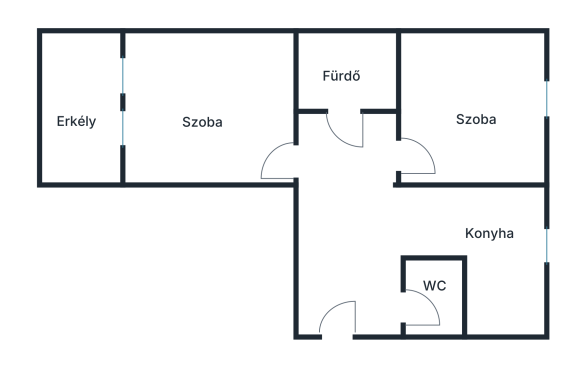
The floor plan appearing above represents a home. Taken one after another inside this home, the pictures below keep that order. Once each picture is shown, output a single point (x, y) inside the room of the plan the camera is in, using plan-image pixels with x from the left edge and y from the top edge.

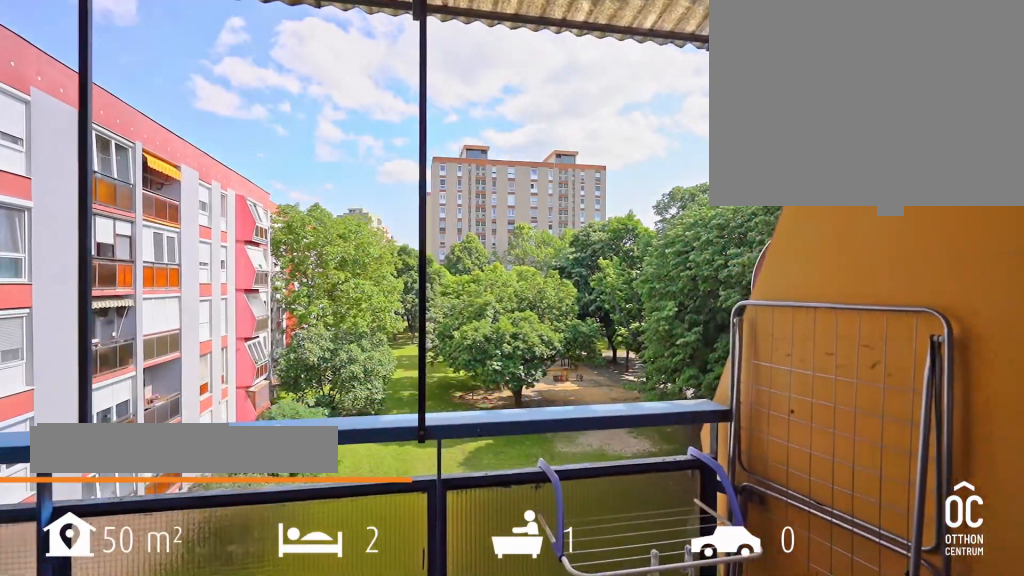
(80, 111)
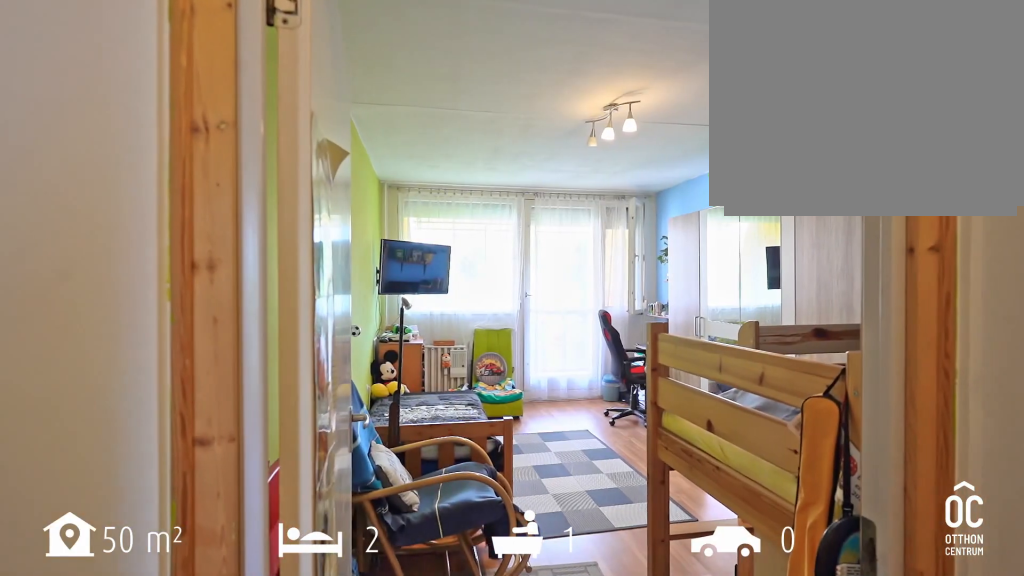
(215, 109)
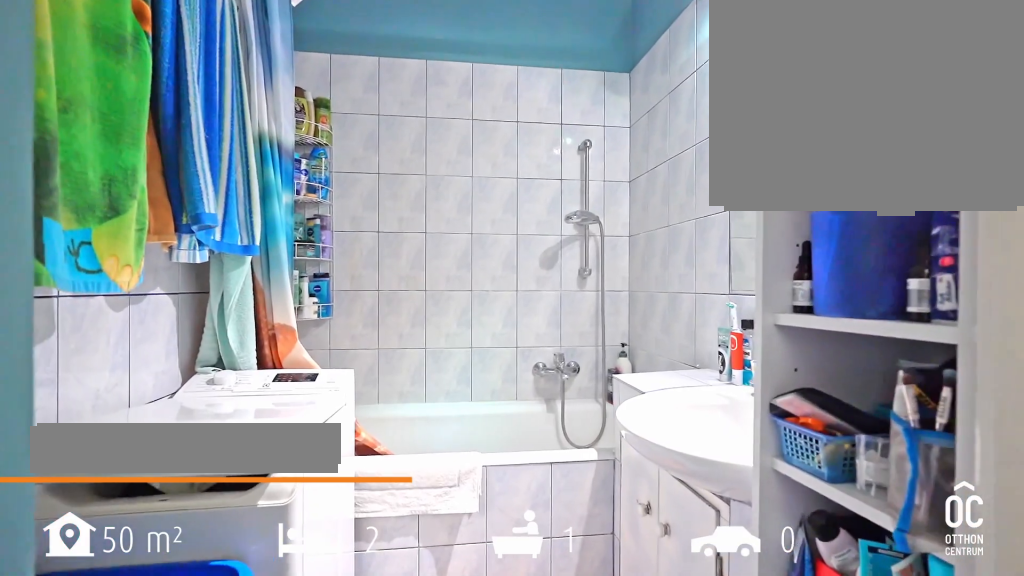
(346, 77)
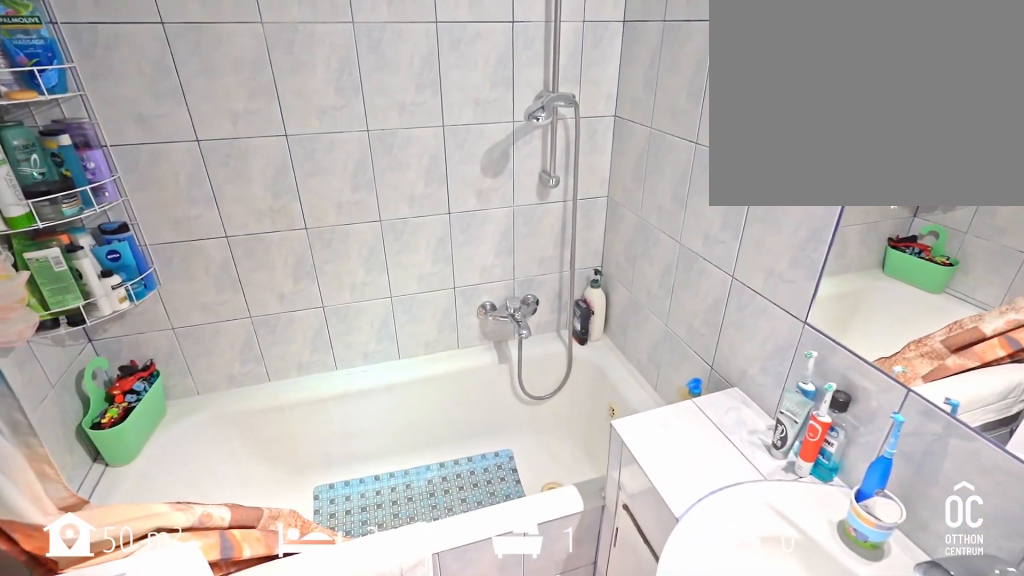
(346, 77)
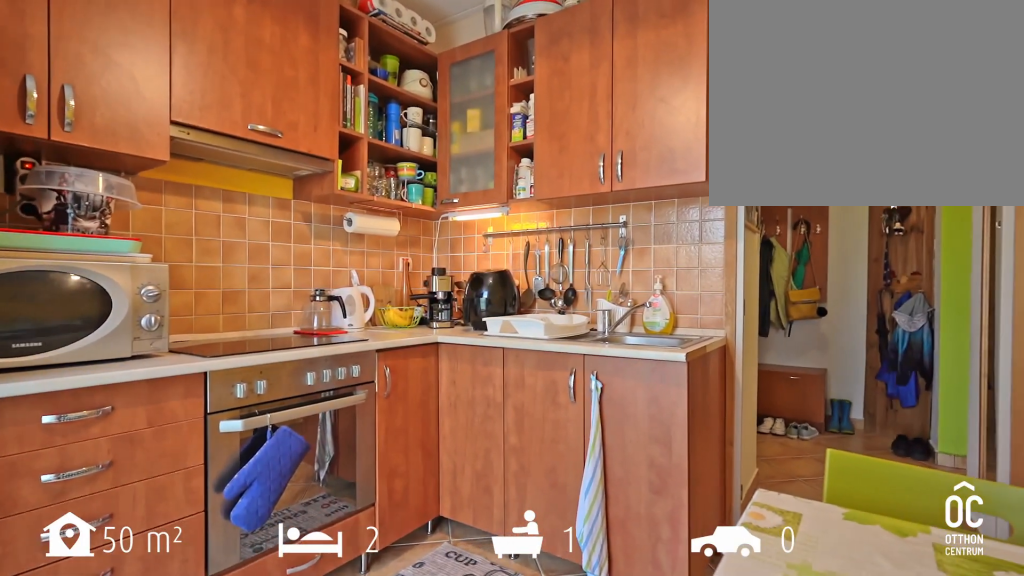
(484, 253)
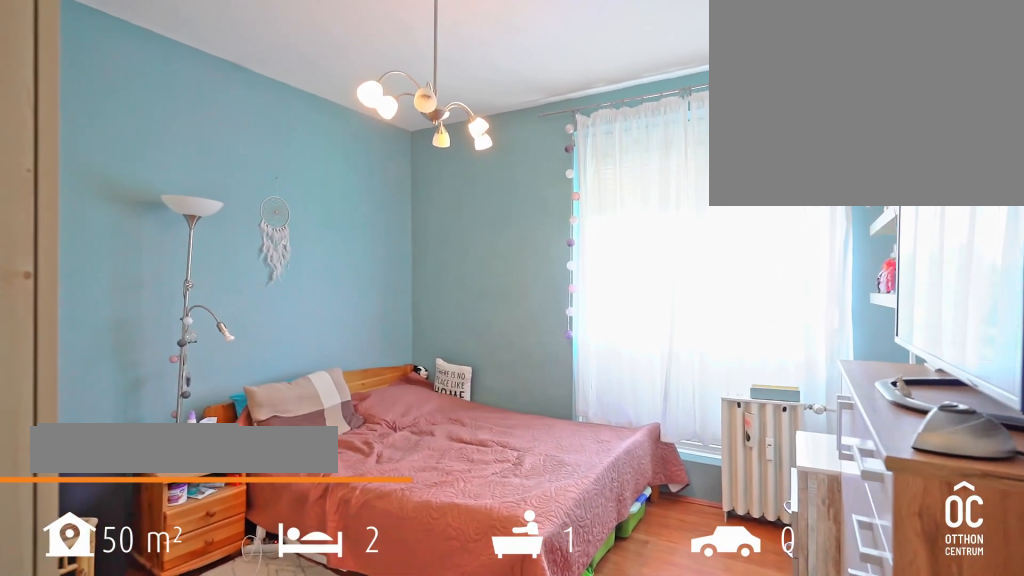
(478, 111)
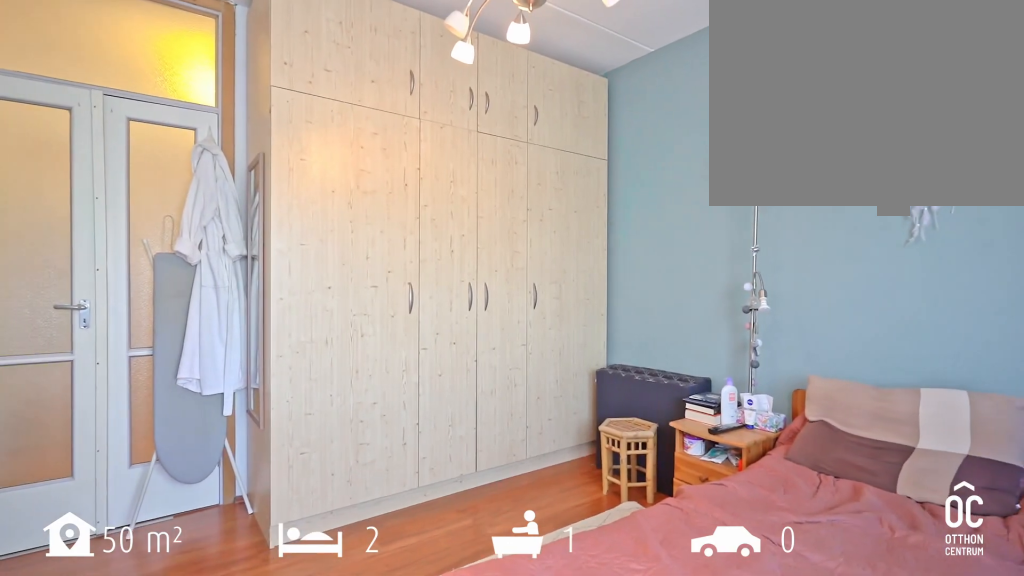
(478, 111)
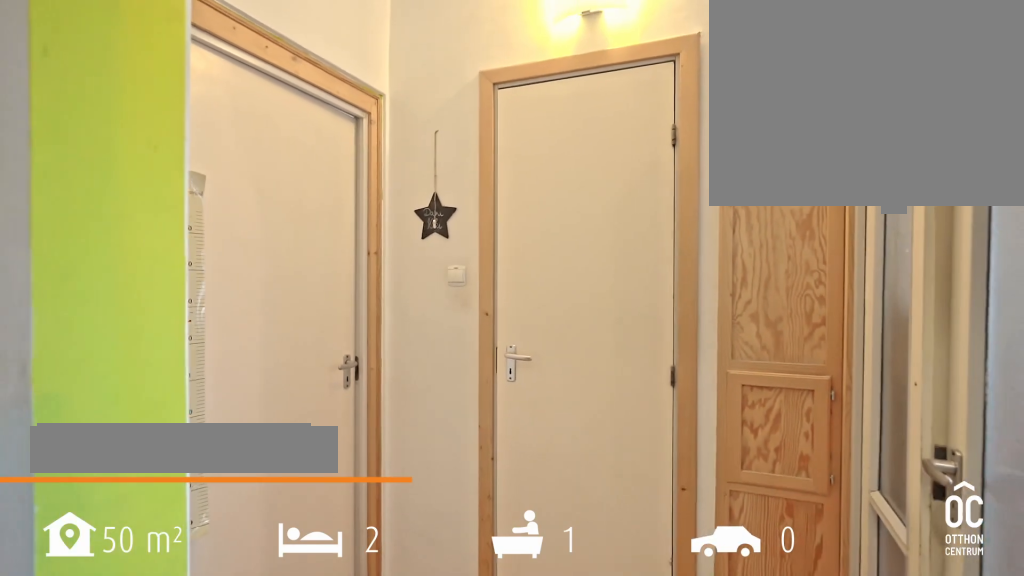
(351, 223)
